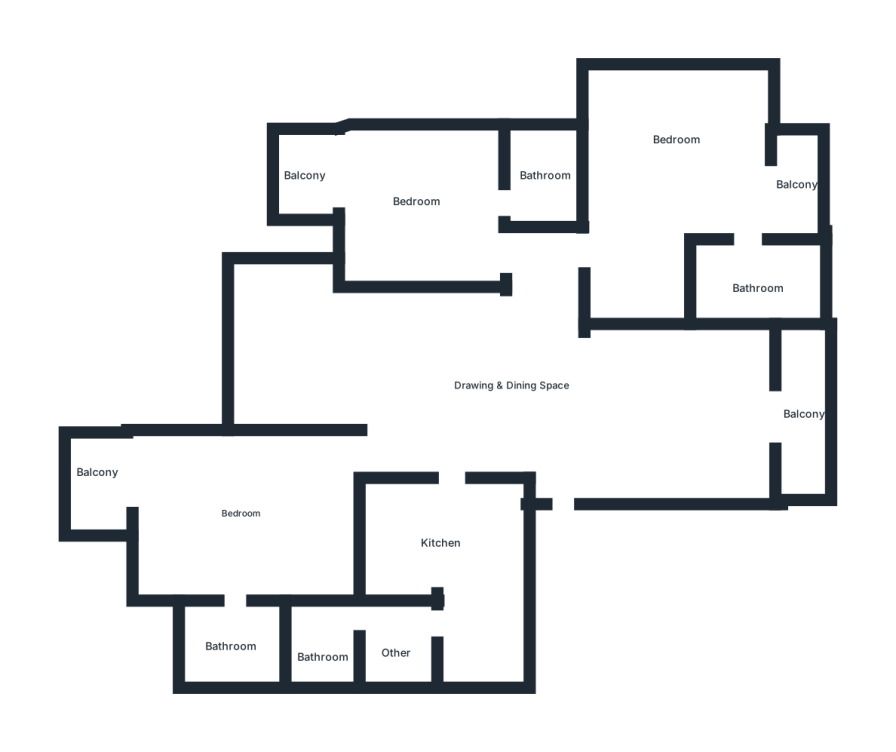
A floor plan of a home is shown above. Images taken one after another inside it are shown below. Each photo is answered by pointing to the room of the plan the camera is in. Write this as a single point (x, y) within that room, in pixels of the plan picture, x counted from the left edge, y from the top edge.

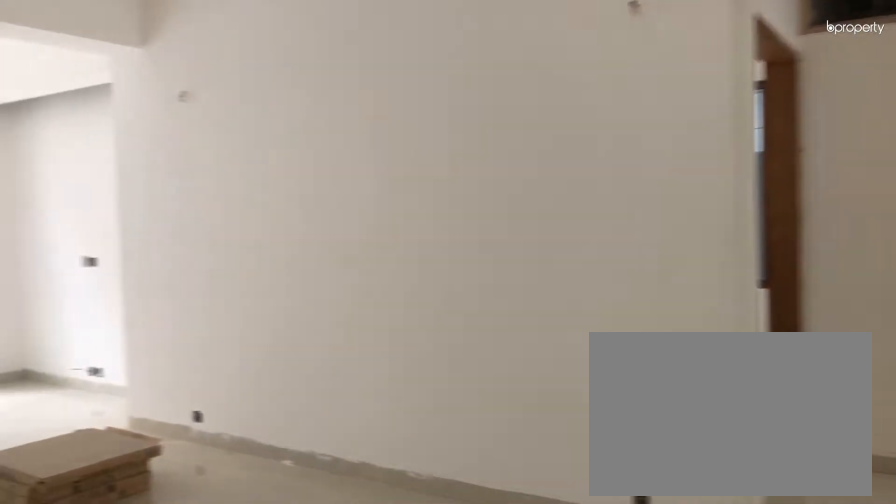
(519, 421)
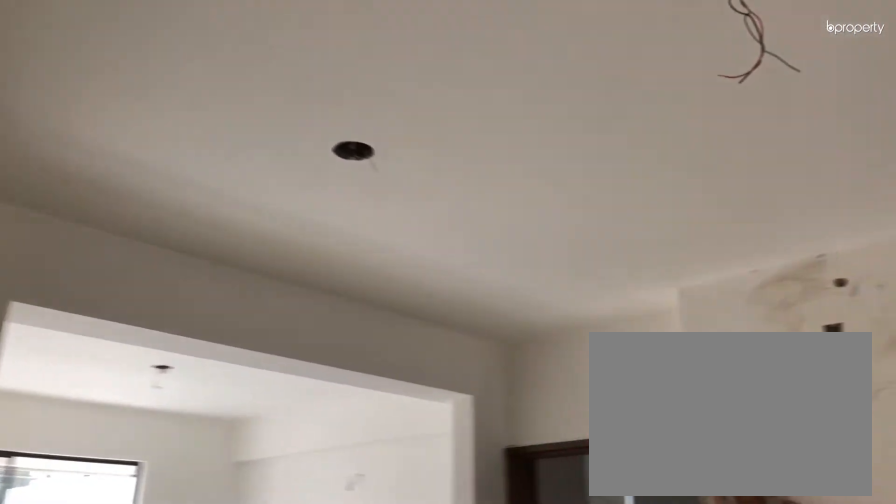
(436, 394)
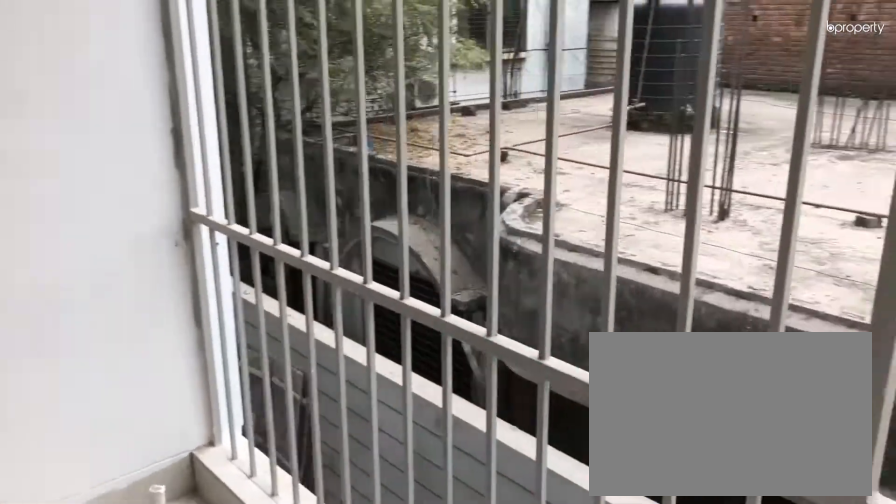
(793, 413)
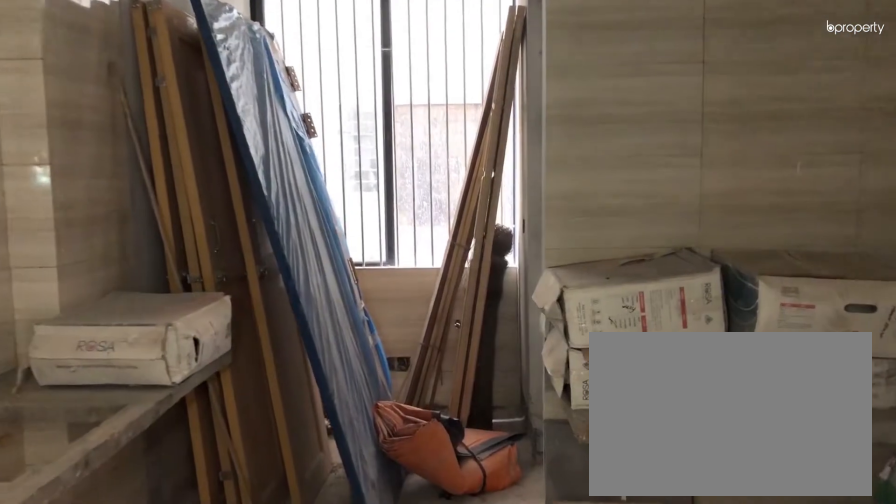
(446, 496)
